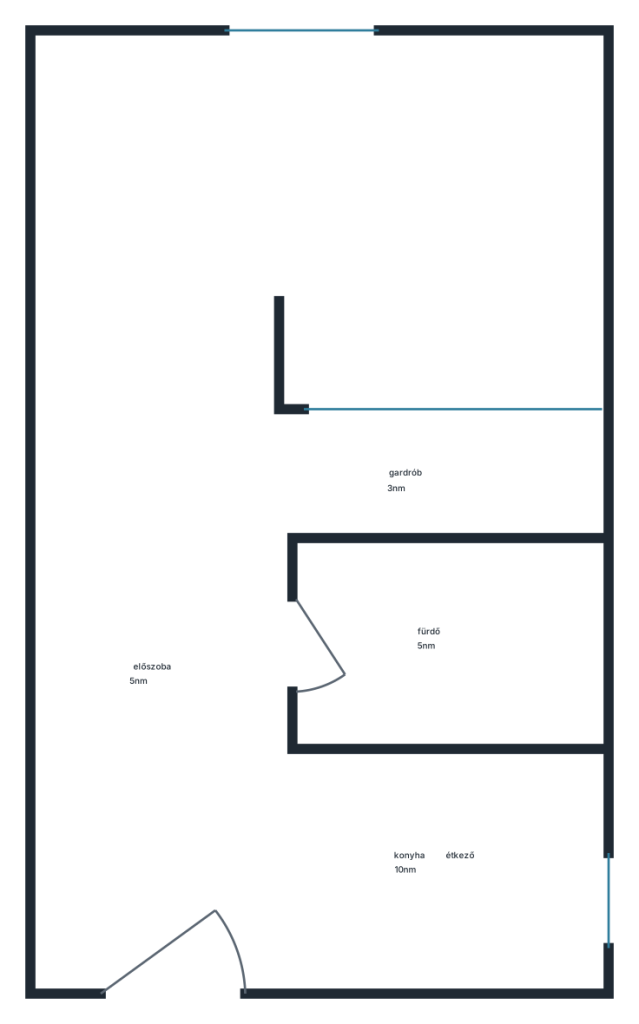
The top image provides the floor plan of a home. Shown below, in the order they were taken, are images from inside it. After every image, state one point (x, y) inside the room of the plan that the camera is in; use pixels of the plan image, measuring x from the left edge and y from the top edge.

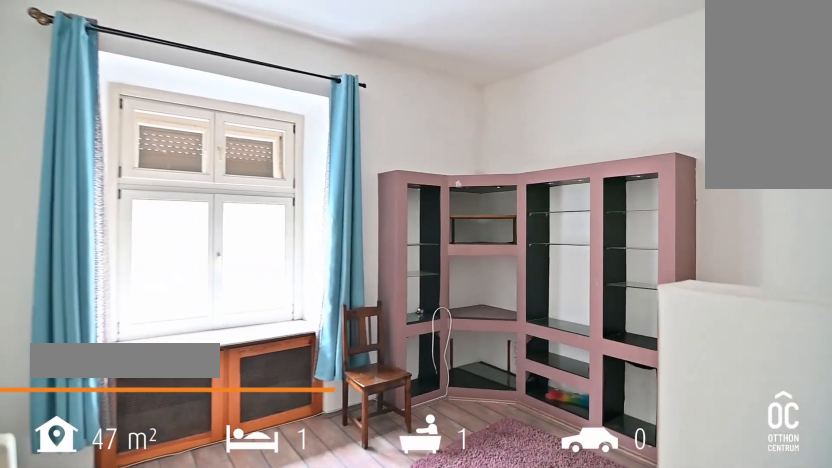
(291, 194)
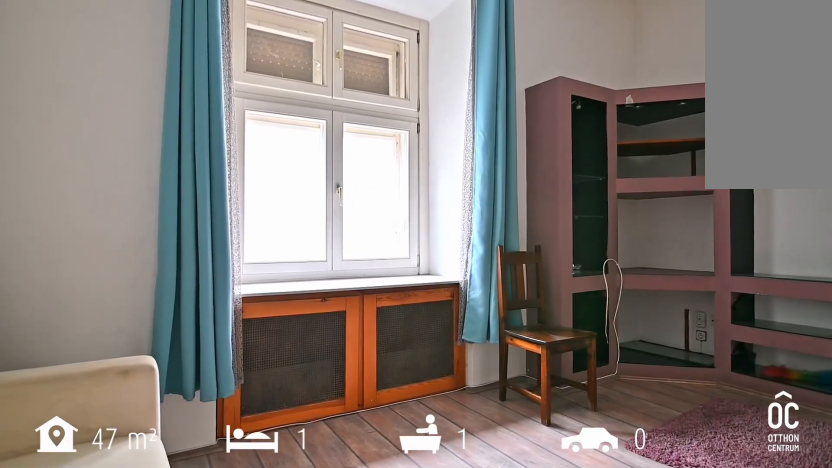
(291, 194)
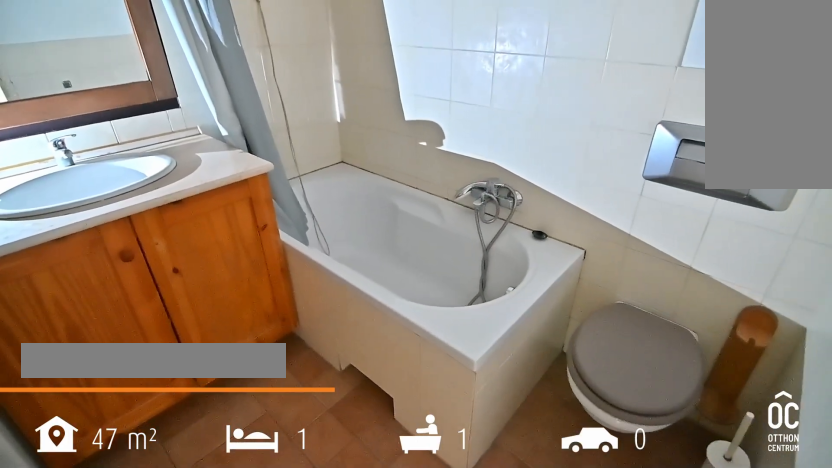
(443, 646)
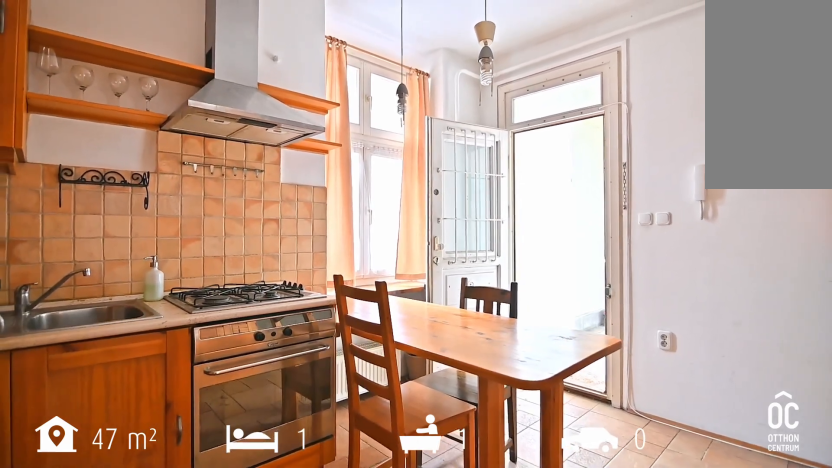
(435, 870)
